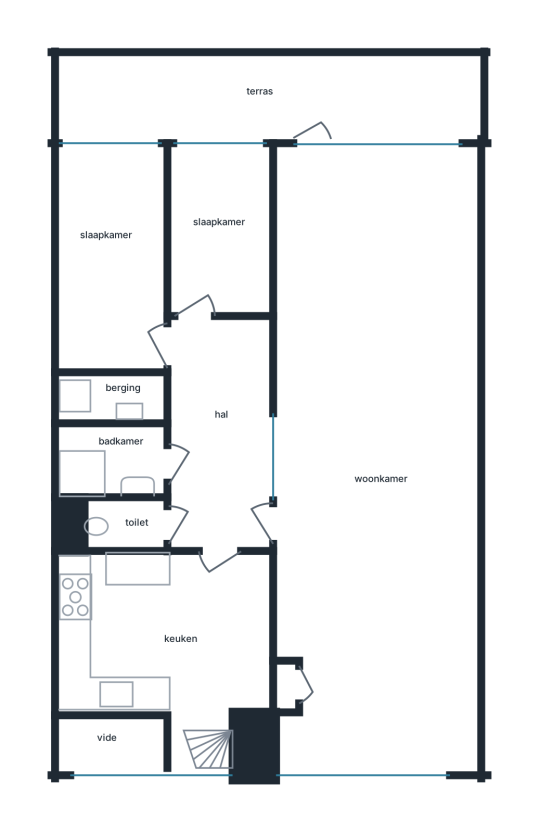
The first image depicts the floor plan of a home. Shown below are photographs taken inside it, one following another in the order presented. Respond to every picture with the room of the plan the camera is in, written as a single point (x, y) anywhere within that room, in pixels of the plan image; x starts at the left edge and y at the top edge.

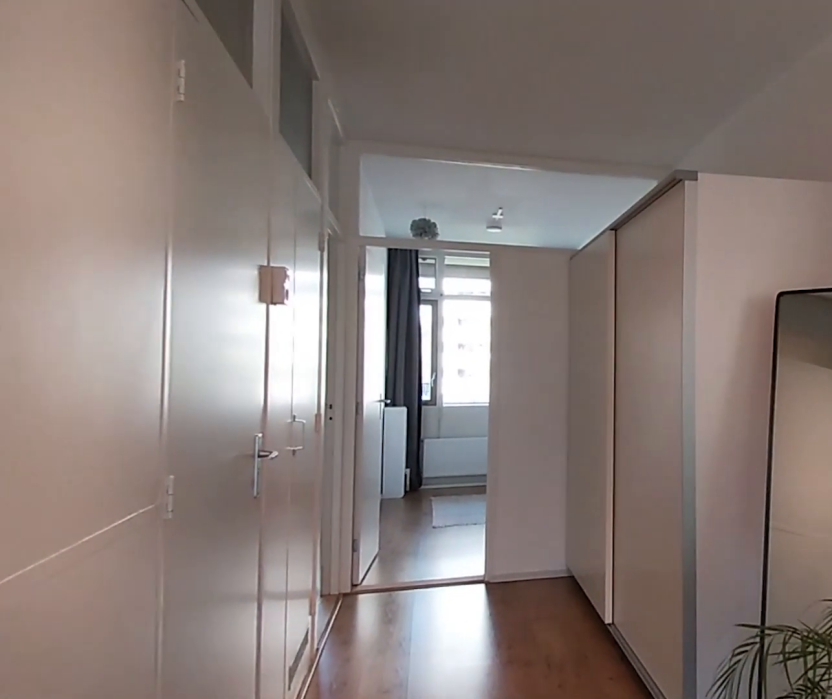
(220, 434)
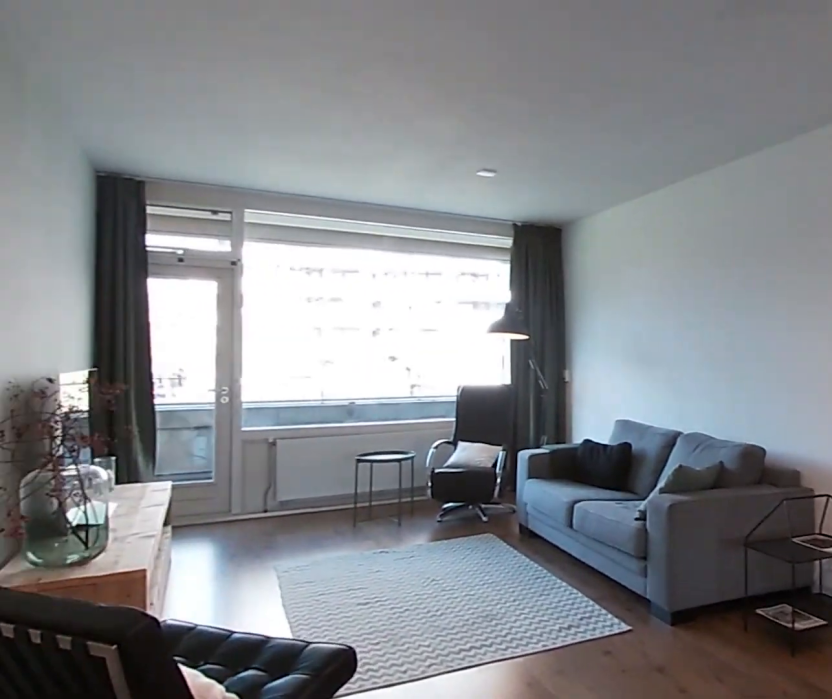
(388, 302)
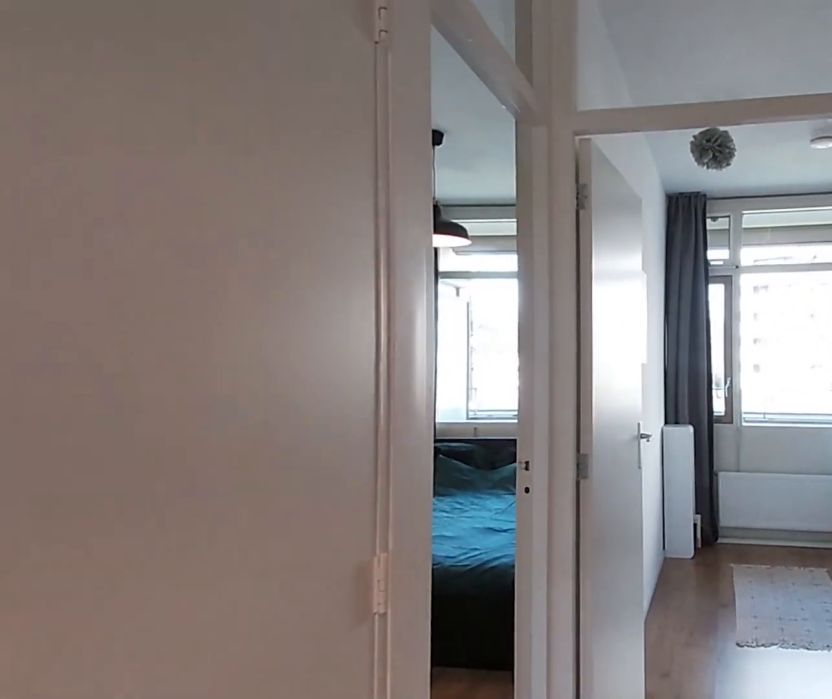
(220, 436)
